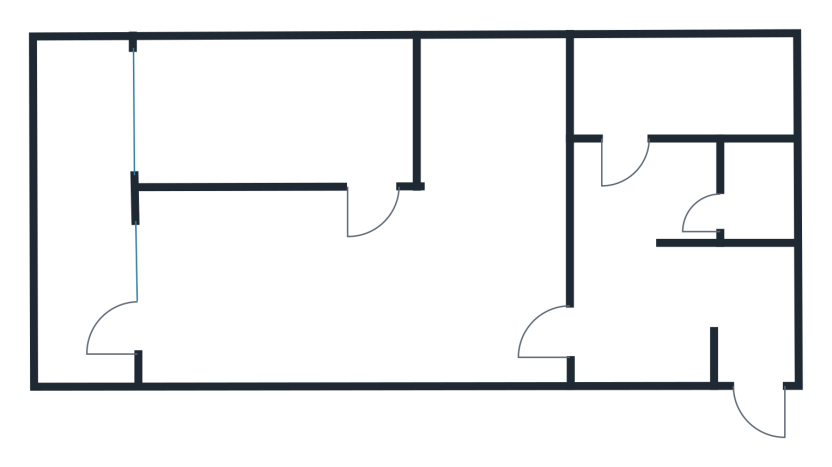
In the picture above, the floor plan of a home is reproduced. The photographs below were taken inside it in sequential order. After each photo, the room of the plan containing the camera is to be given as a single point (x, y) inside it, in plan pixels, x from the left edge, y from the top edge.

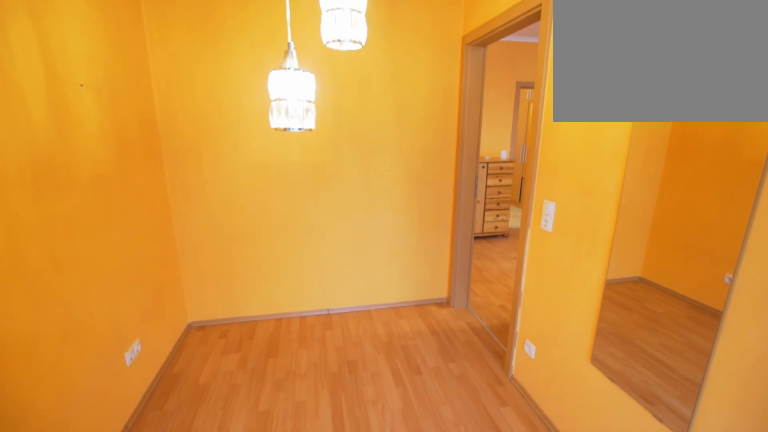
(282, 115)
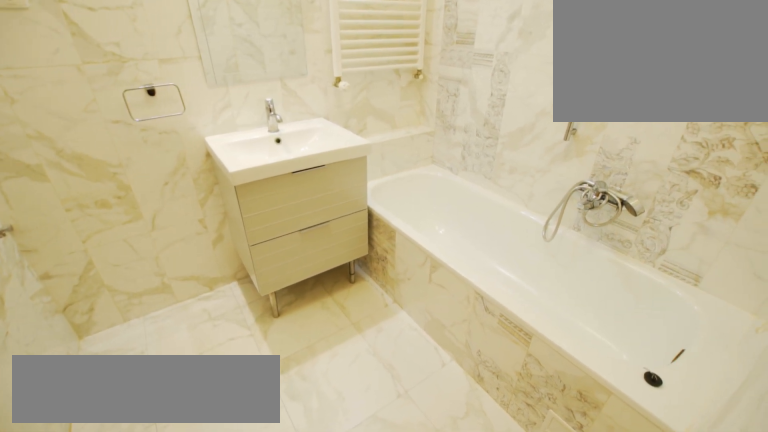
(673, 74)
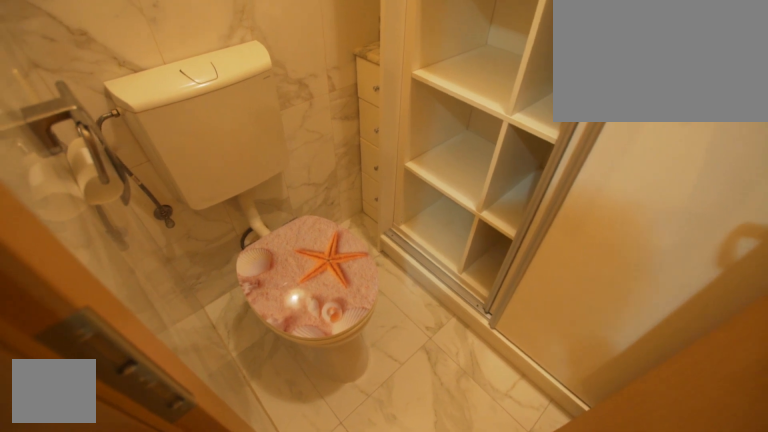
(756, 182)
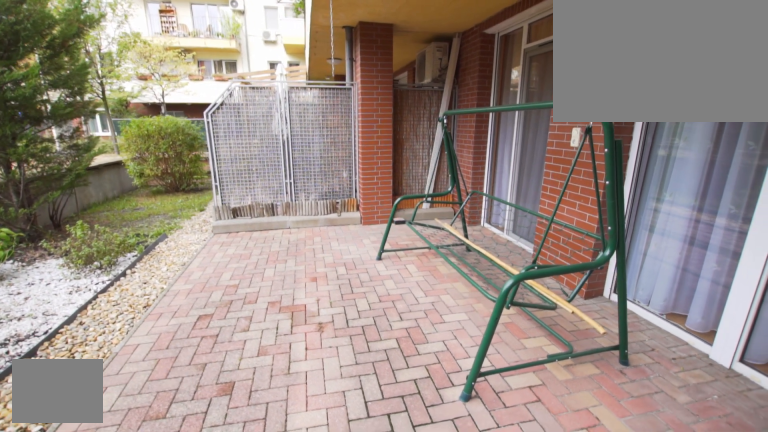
(82, 223)
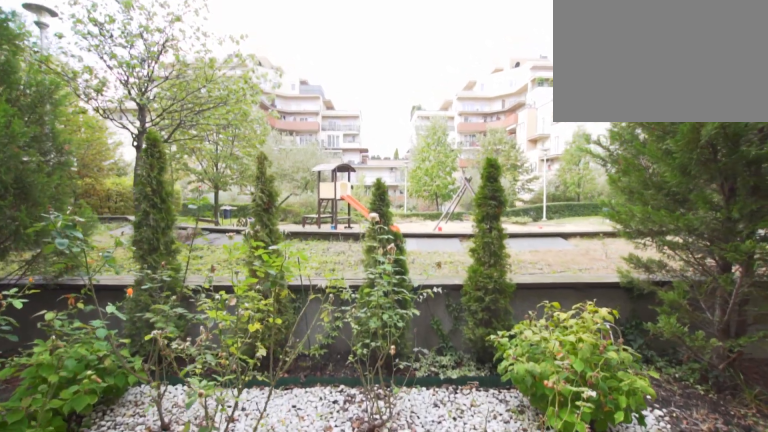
(82, 223)
